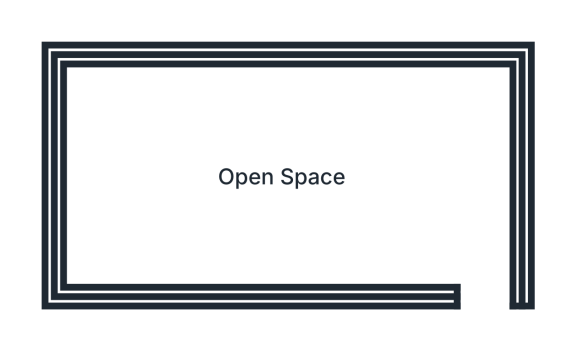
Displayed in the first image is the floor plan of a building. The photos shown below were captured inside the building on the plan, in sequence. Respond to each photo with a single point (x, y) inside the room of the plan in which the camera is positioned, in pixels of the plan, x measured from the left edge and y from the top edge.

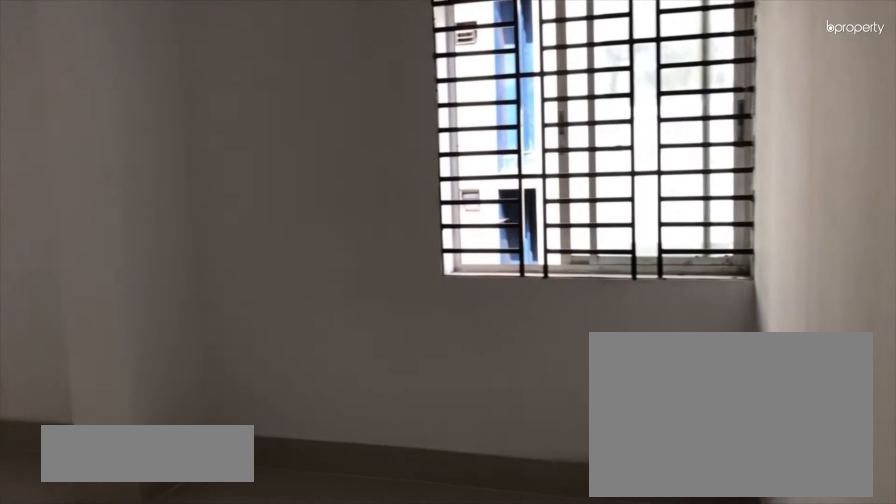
(476, 213)
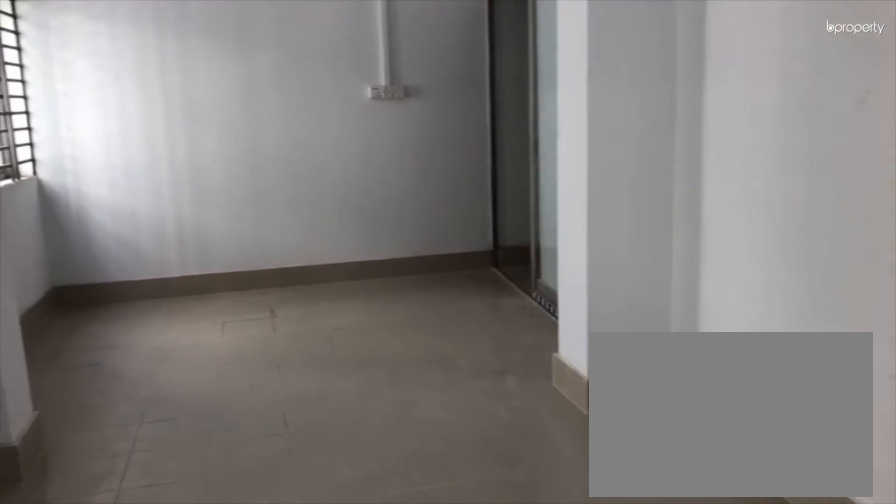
(273, 178)
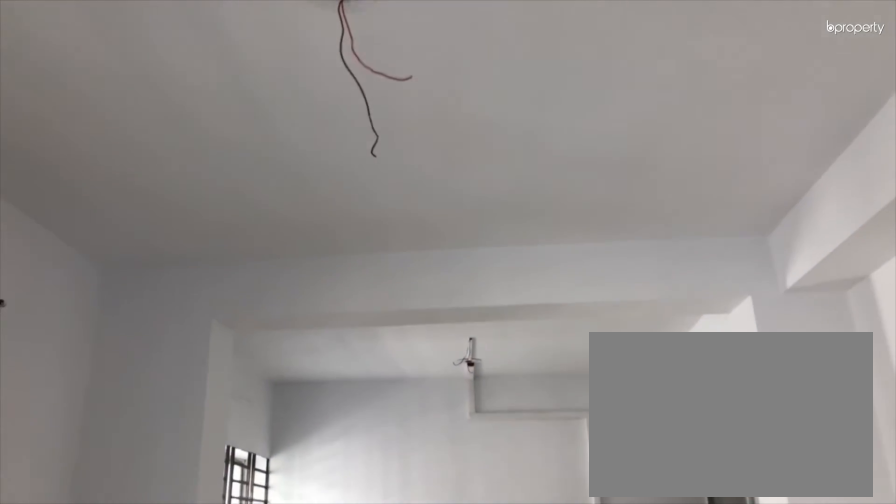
(273, 178)
